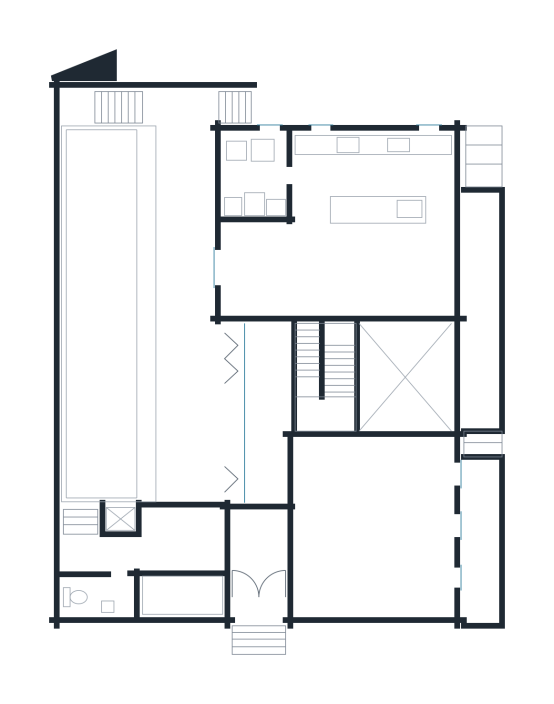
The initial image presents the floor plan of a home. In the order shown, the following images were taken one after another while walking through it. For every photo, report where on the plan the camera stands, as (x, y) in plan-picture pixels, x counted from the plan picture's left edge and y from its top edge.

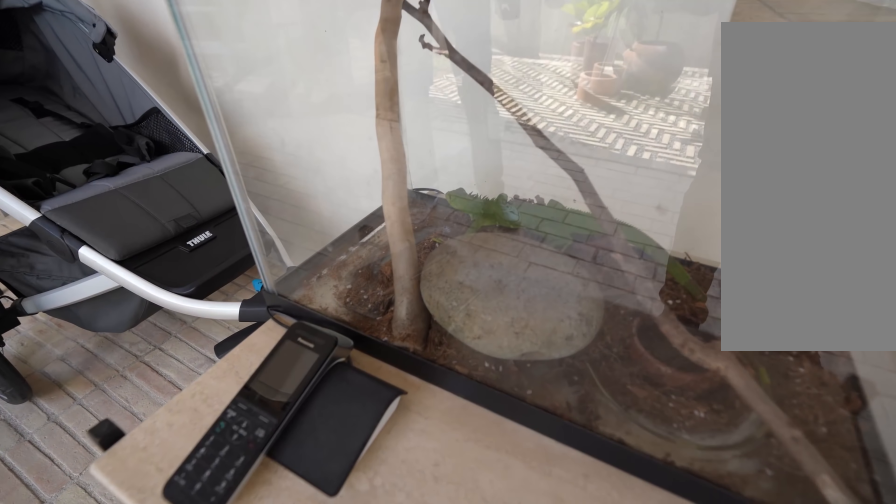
(271, 383)
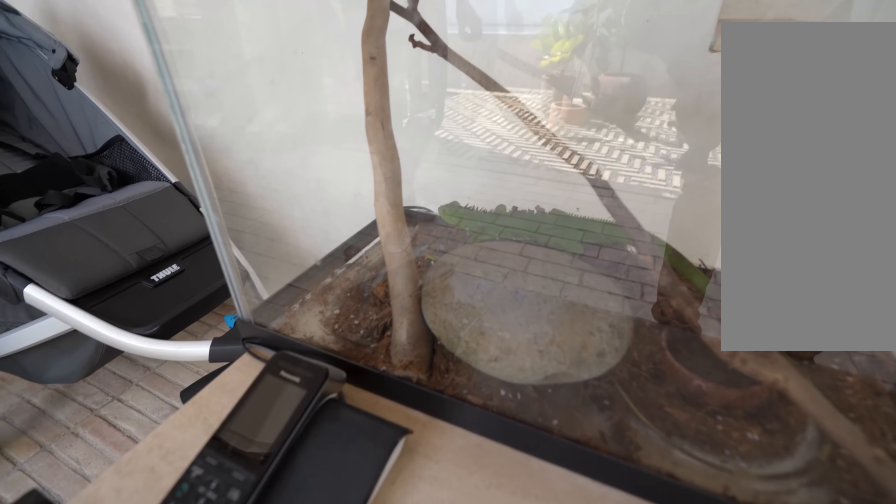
(271, 383)
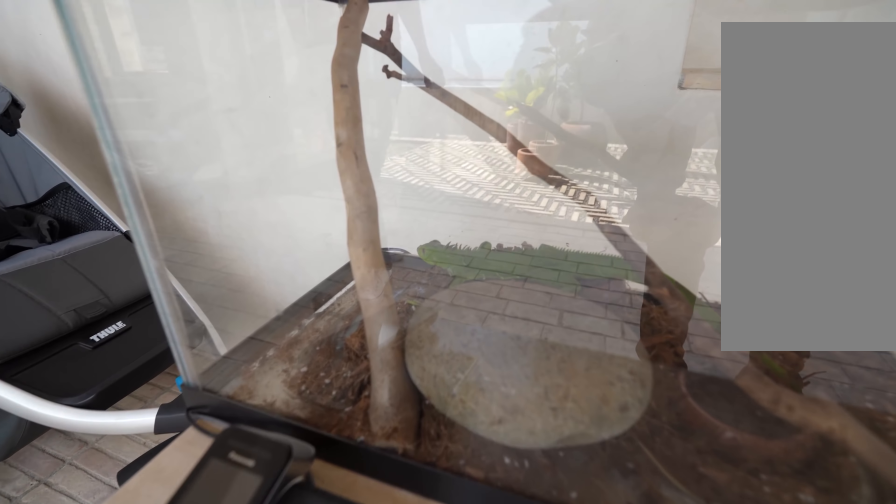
(271, 383)
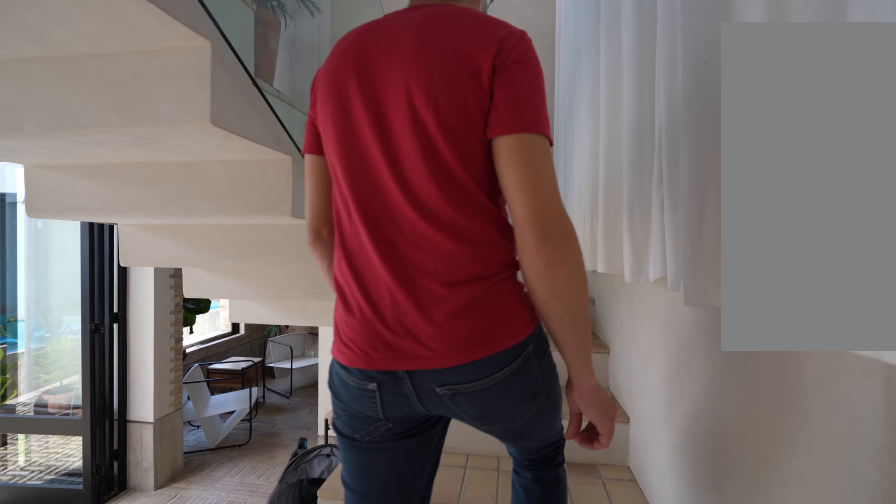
(329, 415)
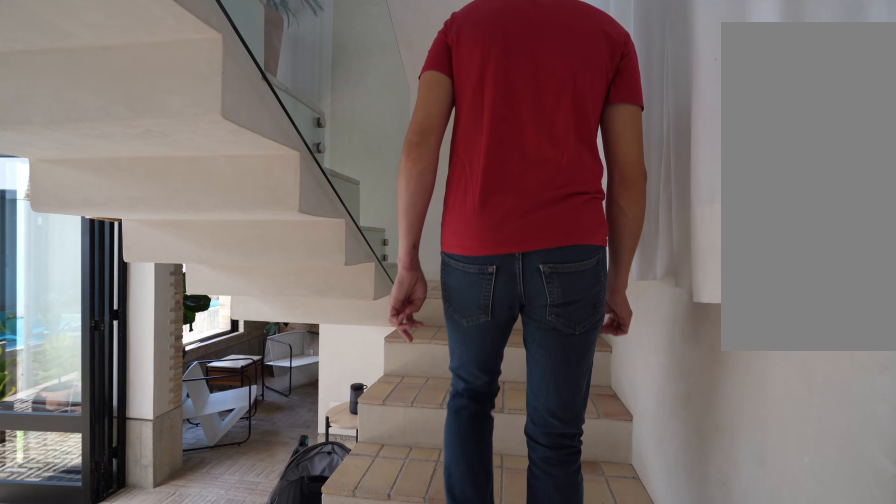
(334, 413)
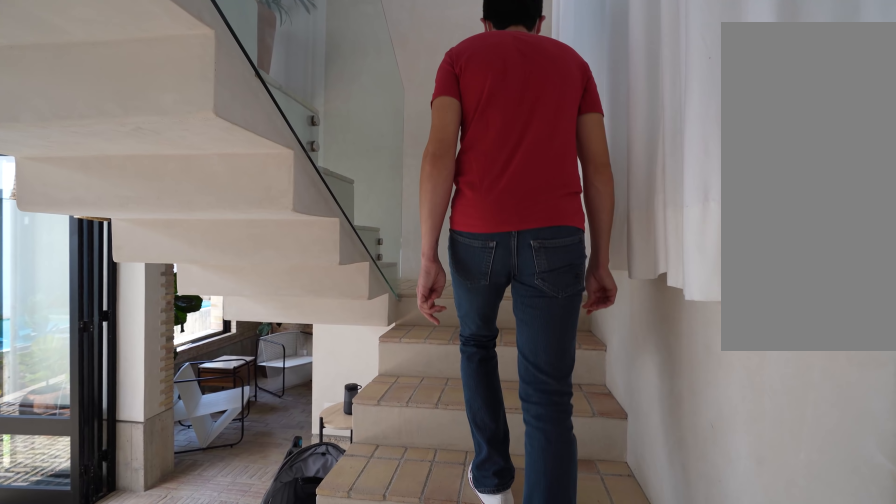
(332, 413)
